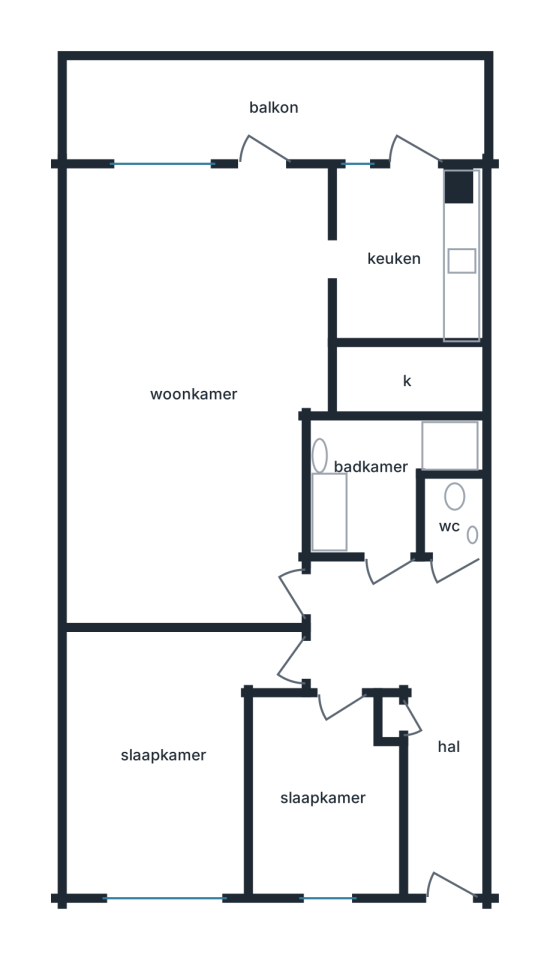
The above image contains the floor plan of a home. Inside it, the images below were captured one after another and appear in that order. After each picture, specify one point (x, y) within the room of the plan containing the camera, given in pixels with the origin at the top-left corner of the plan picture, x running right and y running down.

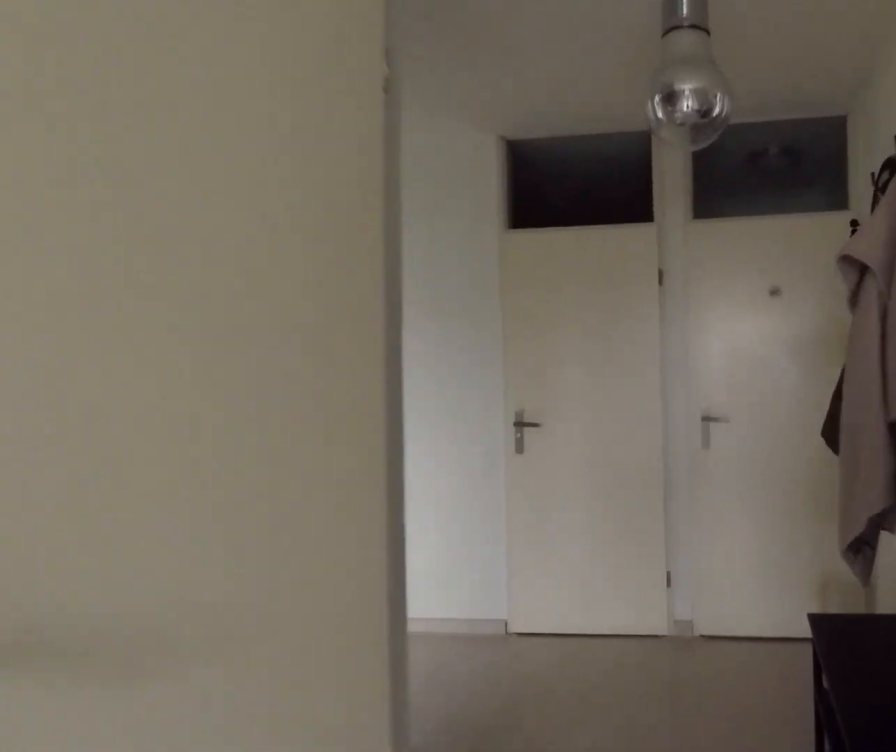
(412, 689)
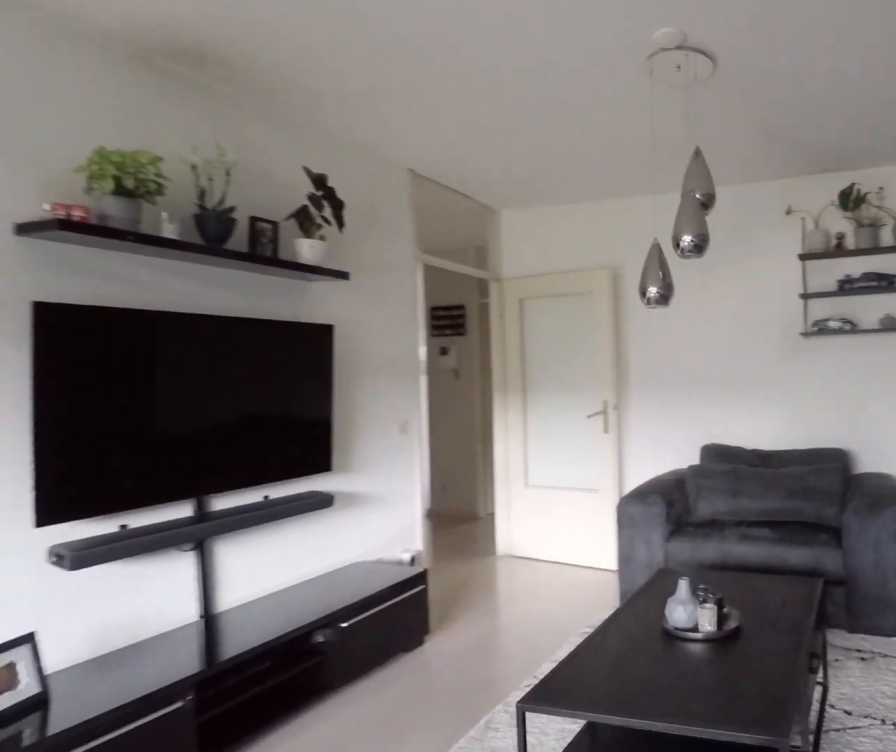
(194, 389)
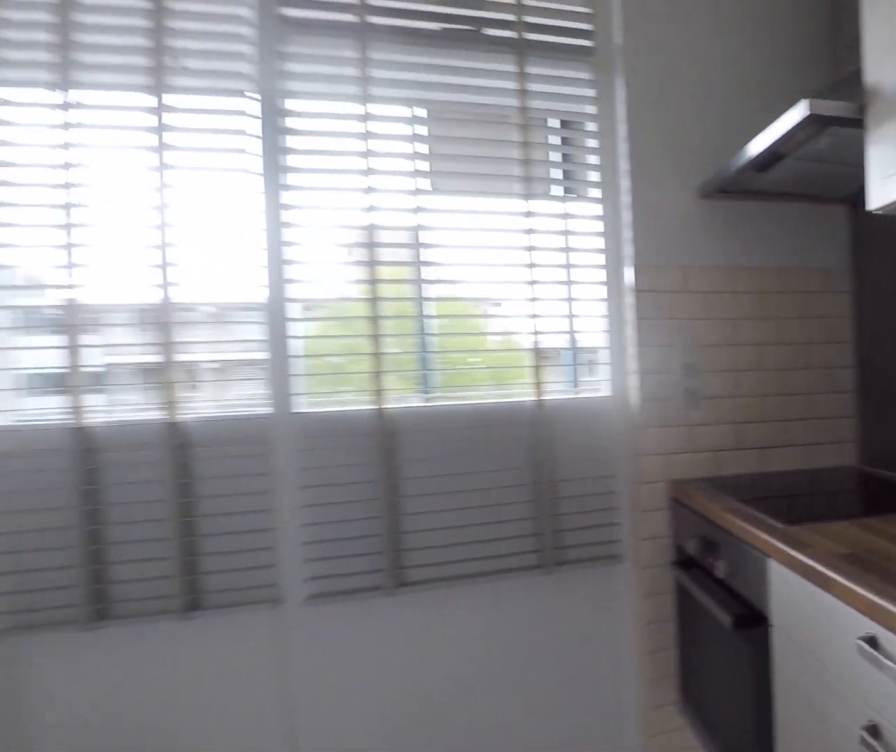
(404, 256)
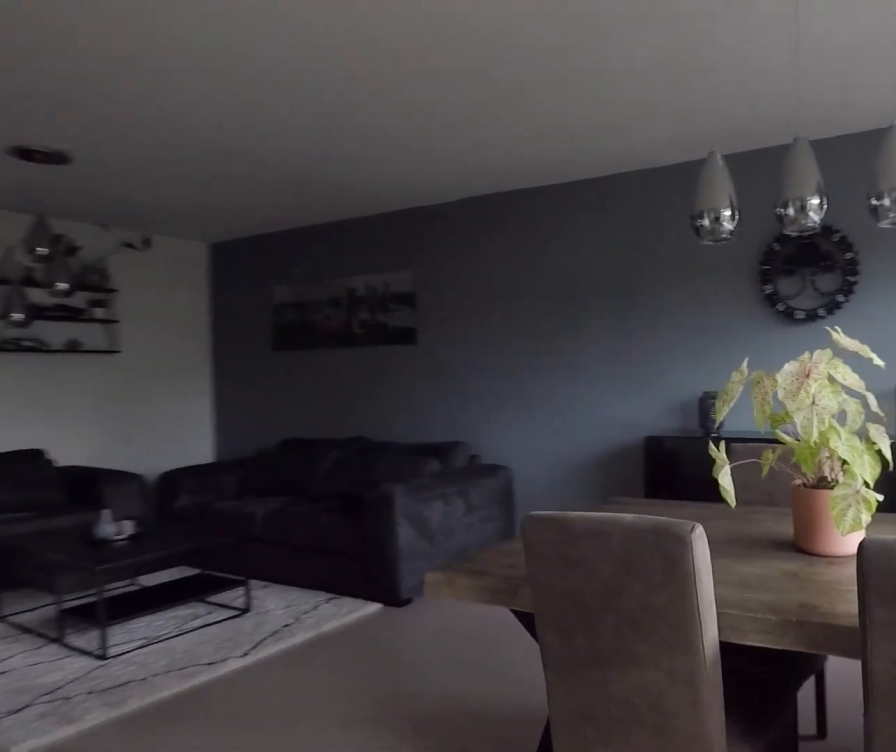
(194, 389)
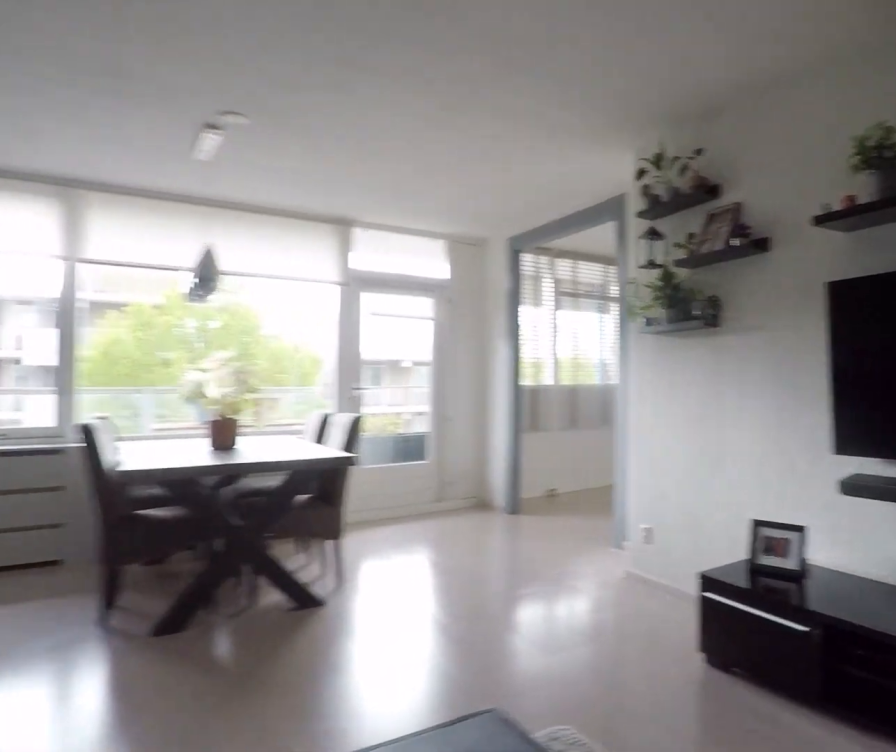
(194, 389)
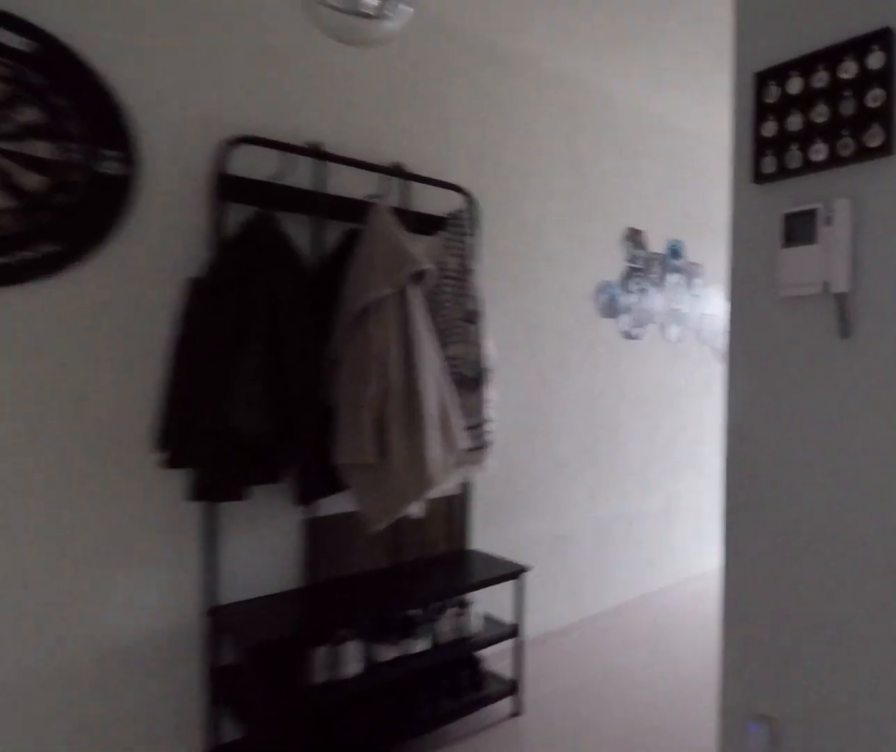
(413, 690)
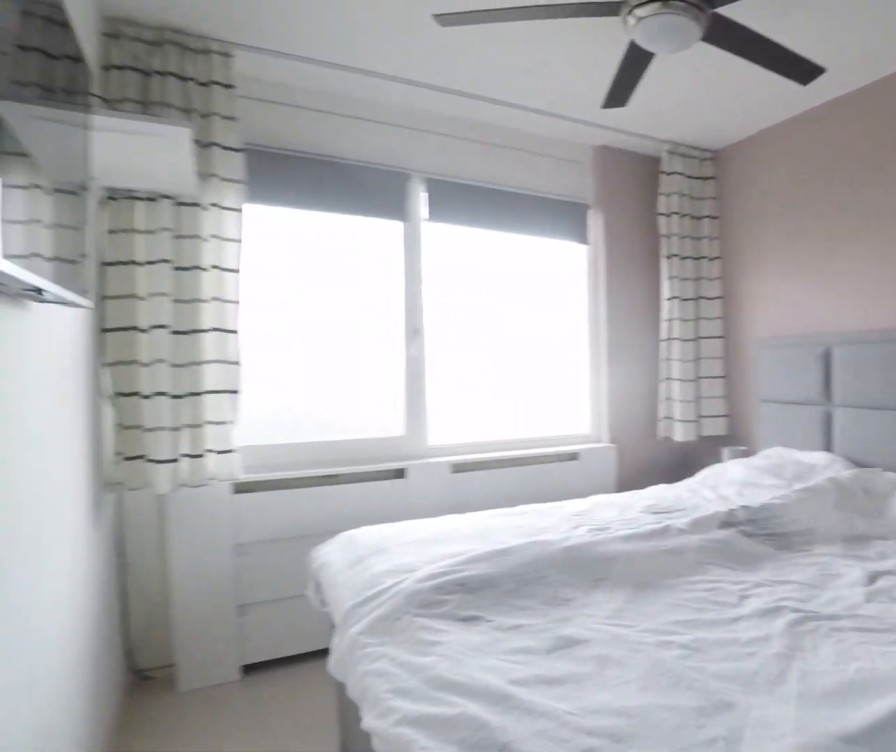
(166, 757)
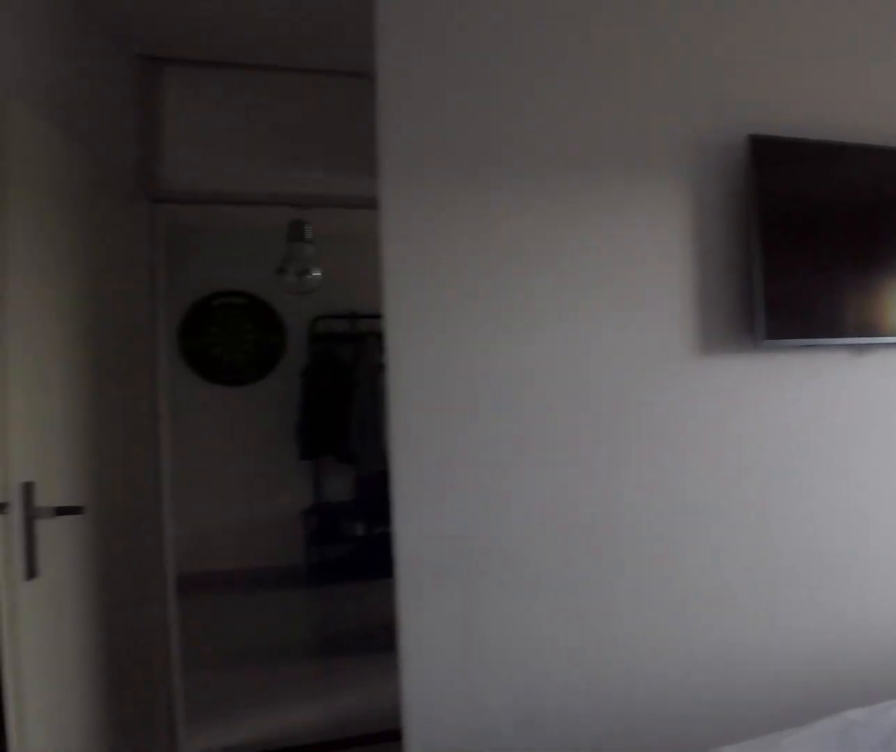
(166, 757)
